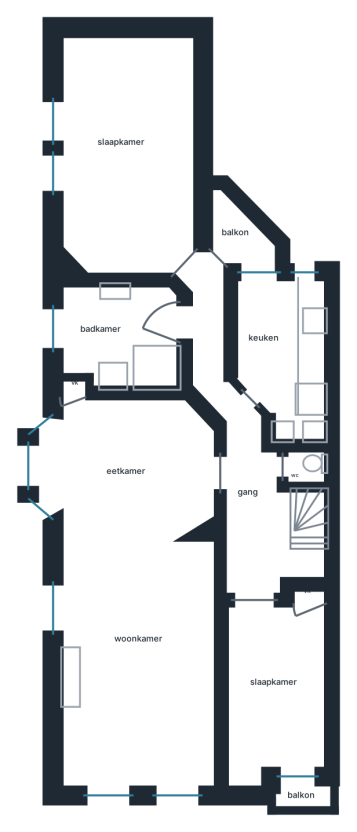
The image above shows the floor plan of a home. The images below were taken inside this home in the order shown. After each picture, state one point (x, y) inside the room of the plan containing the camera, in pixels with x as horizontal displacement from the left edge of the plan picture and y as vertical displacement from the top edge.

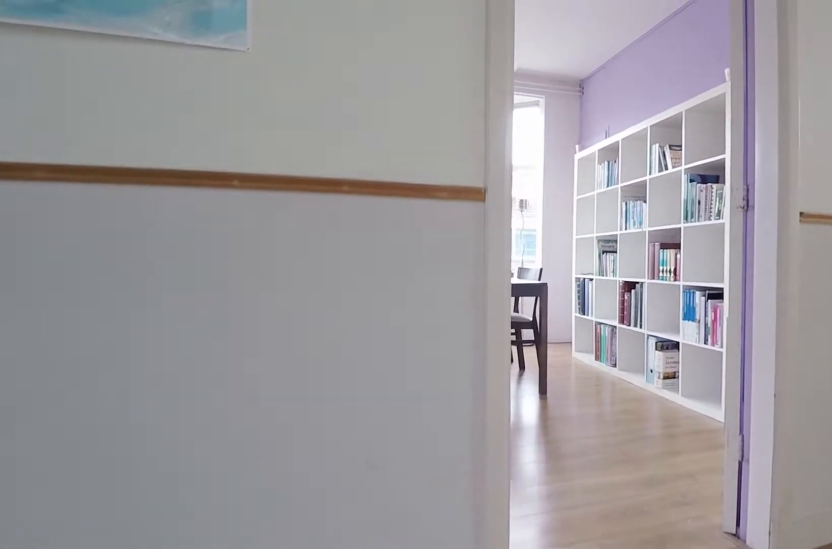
(306, 520)
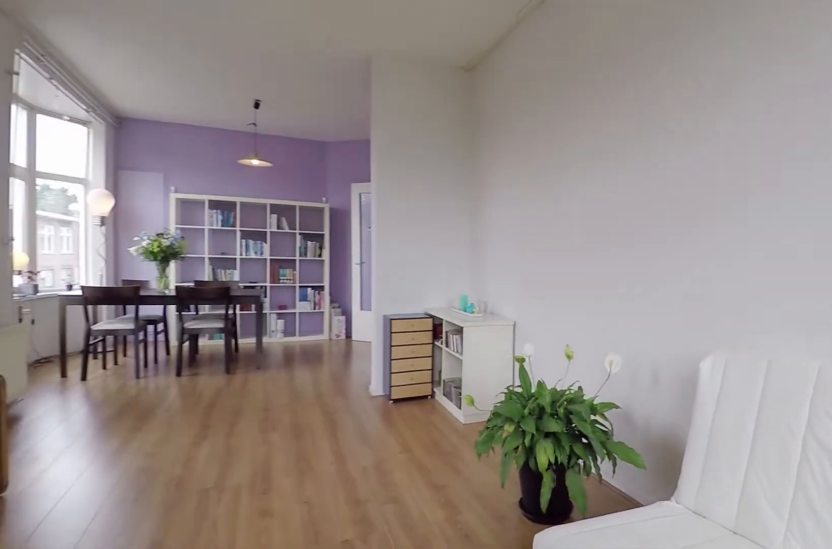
(137, 592)
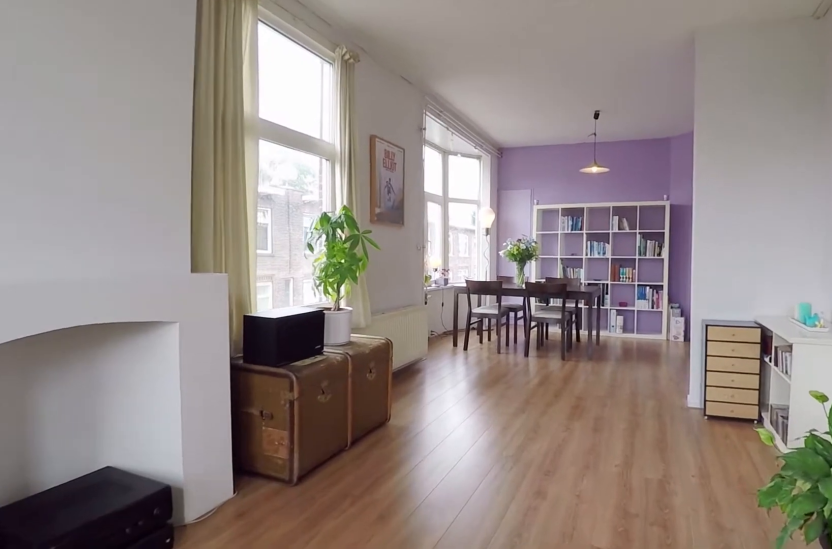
(137, 592)
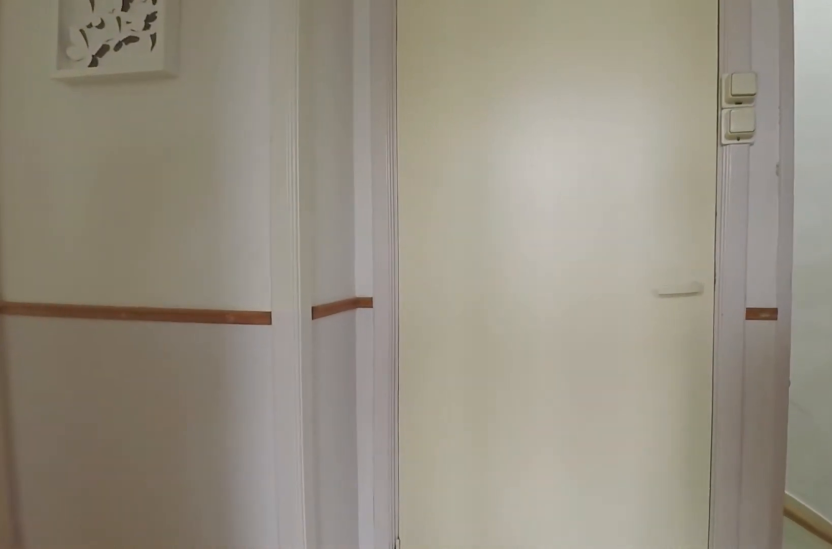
(307, 519)
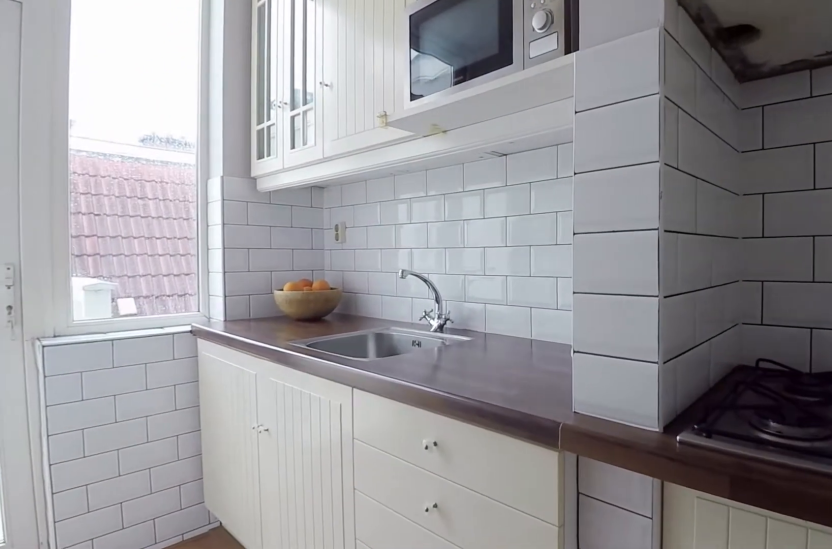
(283, 342)
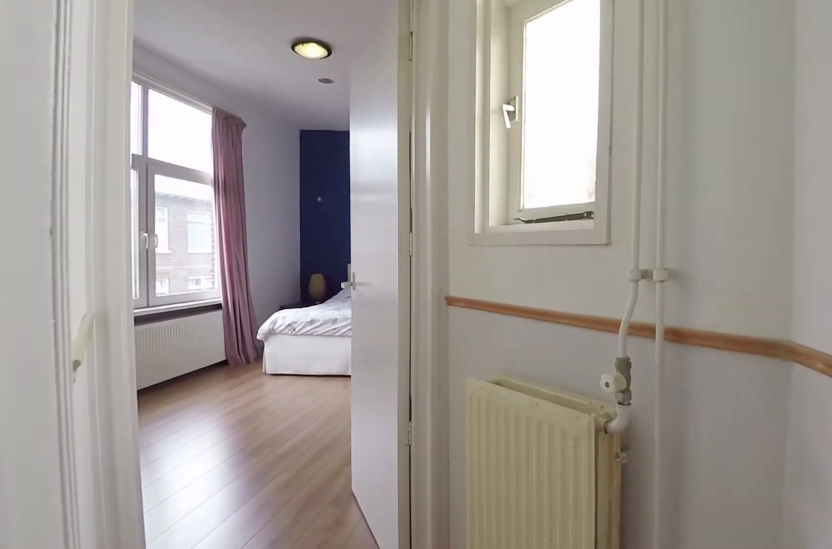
(308, 520)
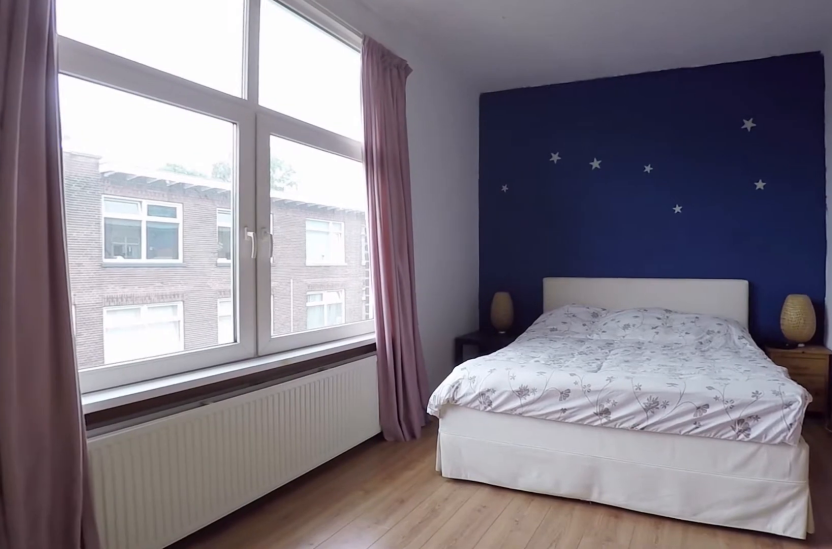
(127, 152)
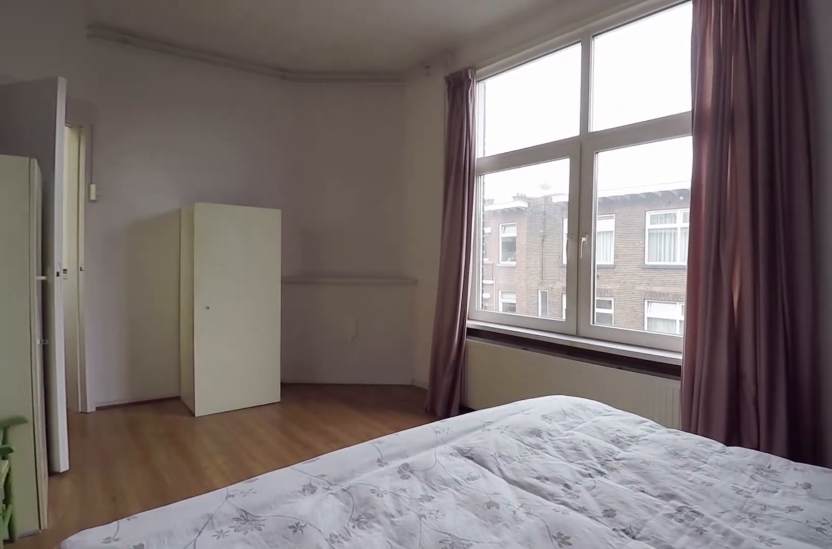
(127, 152)
